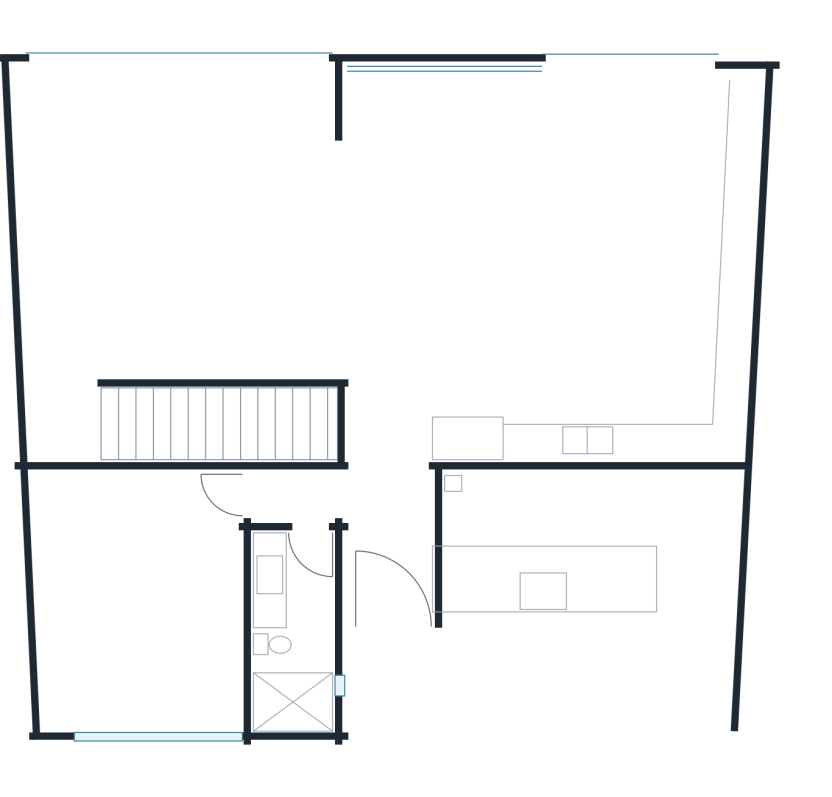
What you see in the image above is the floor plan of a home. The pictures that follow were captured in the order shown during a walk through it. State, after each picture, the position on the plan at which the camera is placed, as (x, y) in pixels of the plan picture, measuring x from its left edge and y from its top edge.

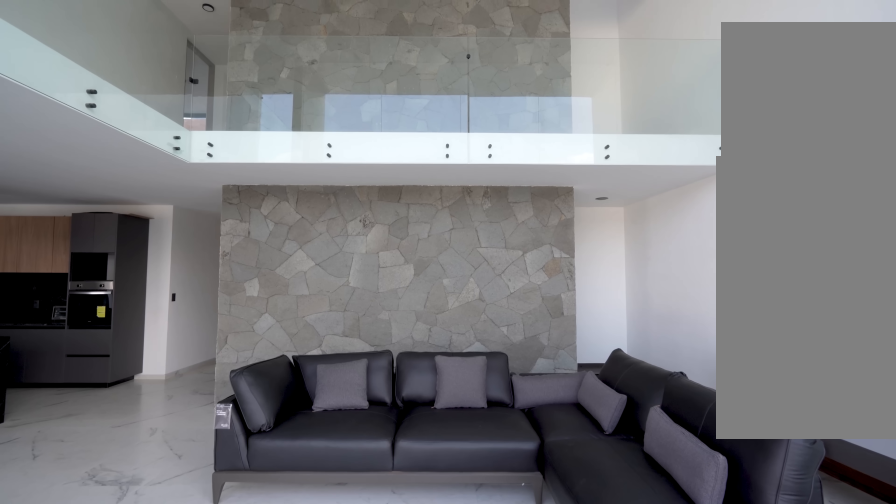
(241, 188)
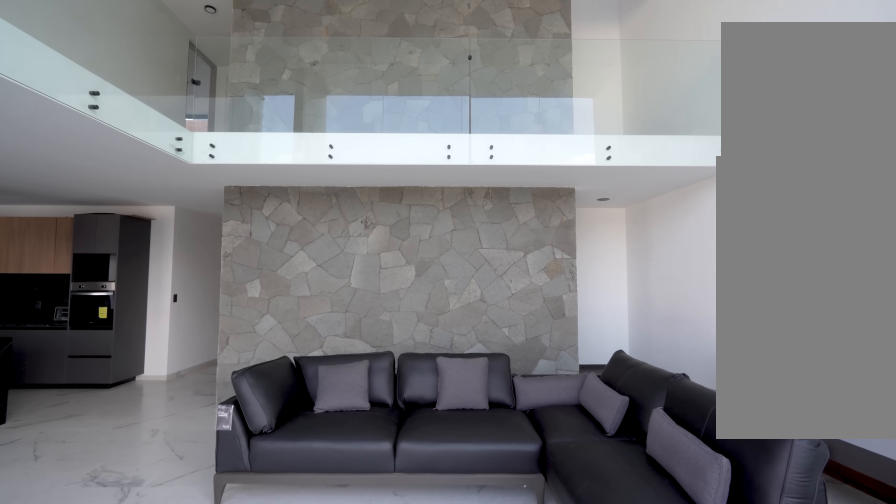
(240, 187)
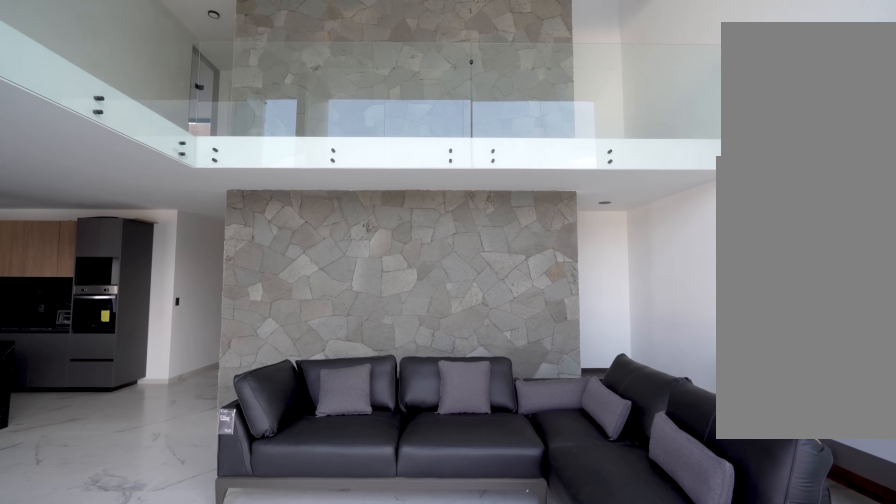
(239, 186)
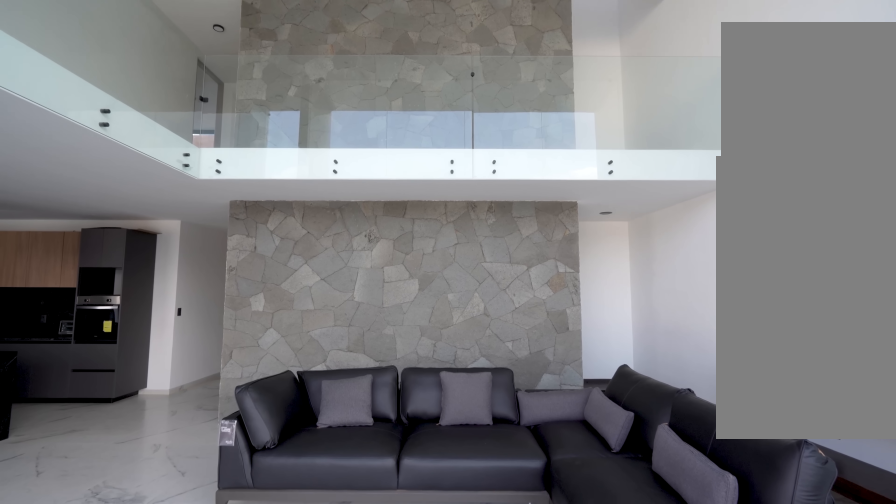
(234, 182)
